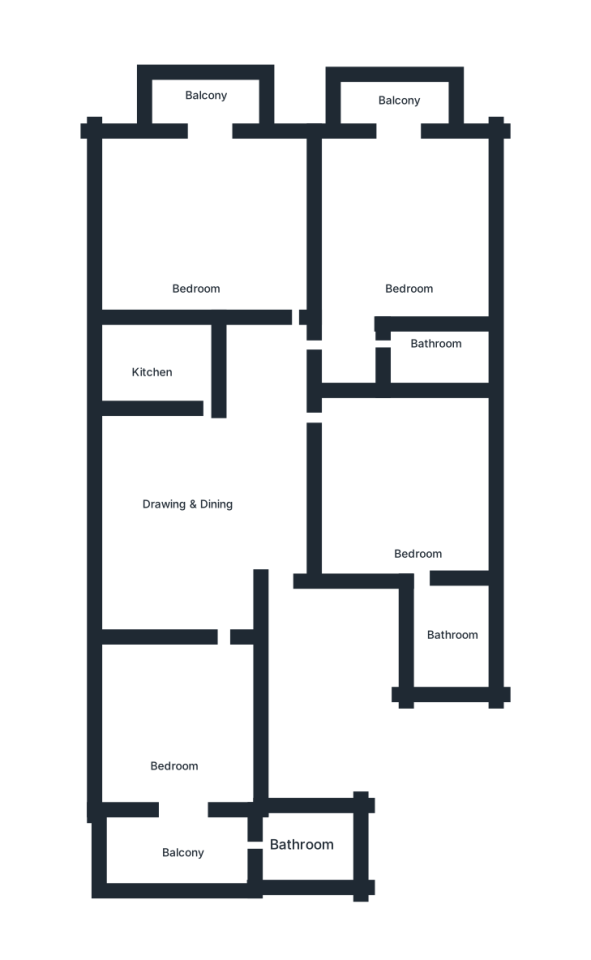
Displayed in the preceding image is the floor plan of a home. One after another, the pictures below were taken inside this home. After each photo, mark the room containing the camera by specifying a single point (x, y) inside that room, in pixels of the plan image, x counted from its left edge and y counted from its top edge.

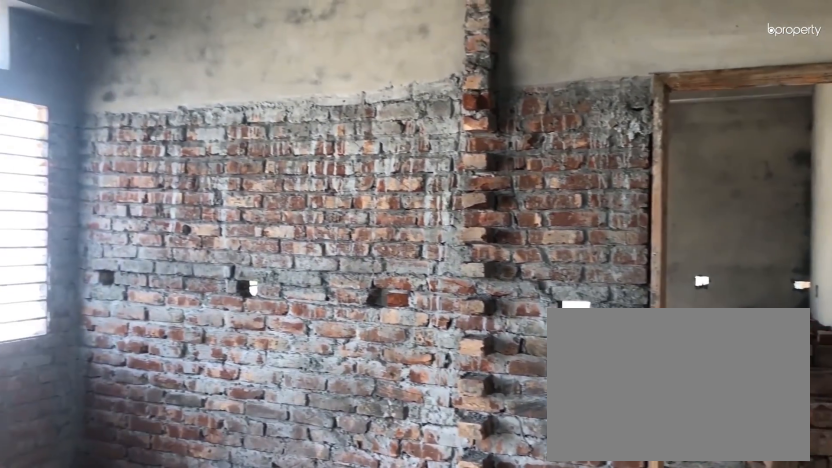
(224, 496)
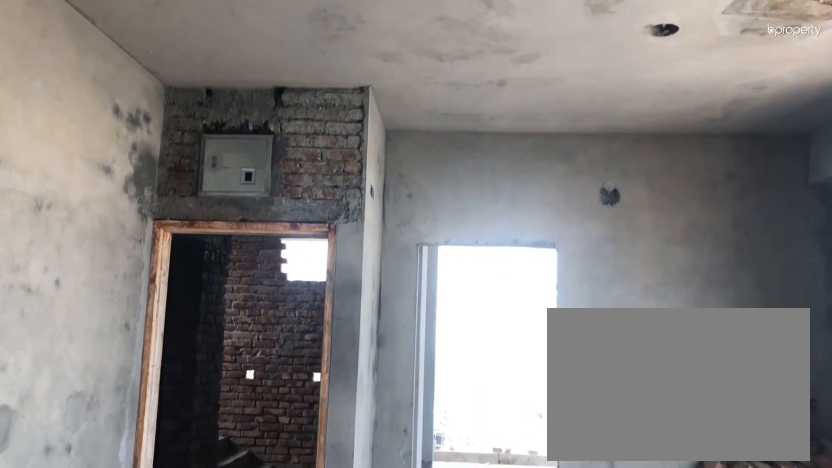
(188, 495)
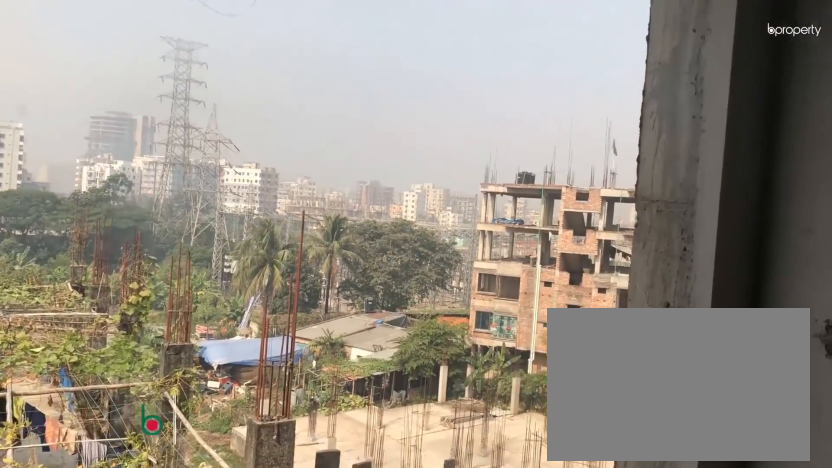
(183, 733)
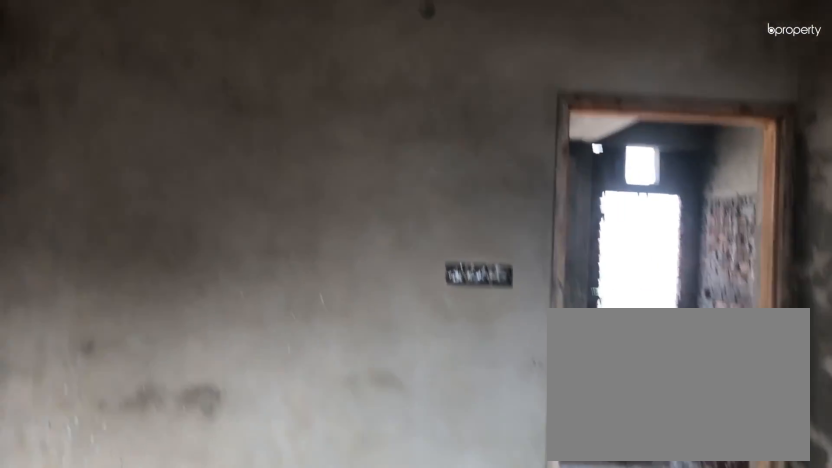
(421, 483)
